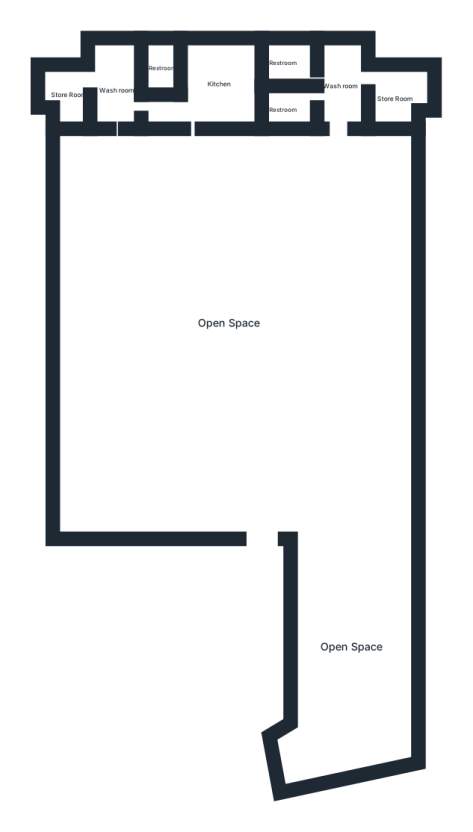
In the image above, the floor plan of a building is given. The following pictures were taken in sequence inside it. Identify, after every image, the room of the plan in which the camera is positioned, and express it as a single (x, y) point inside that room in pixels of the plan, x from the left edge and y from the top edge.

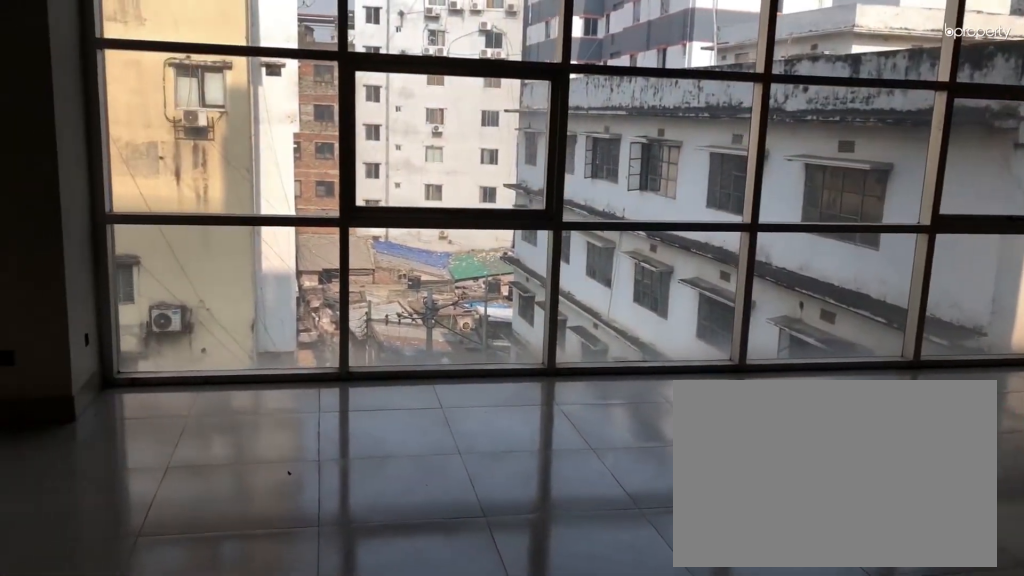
(226, 321)
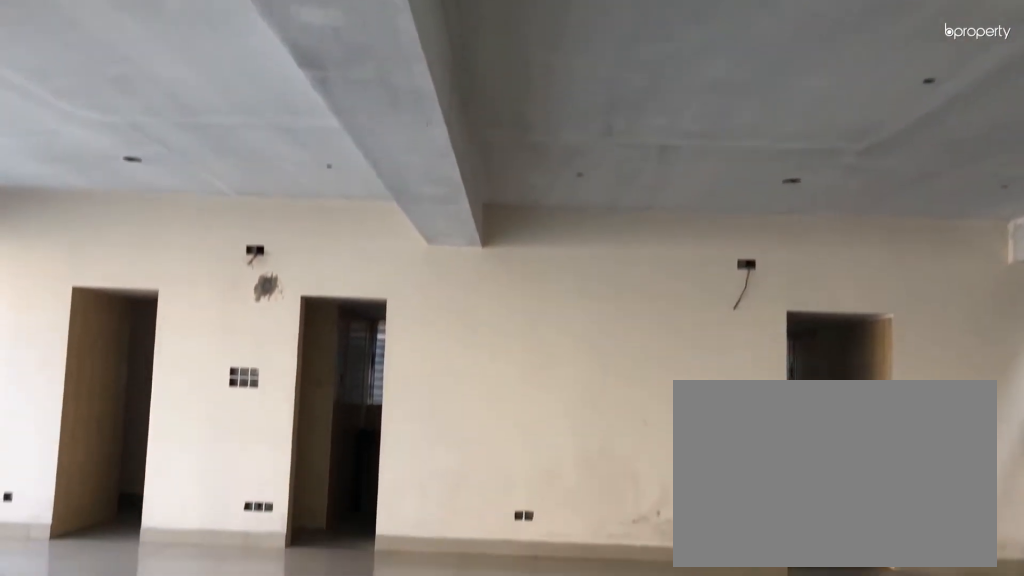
(226, 321)
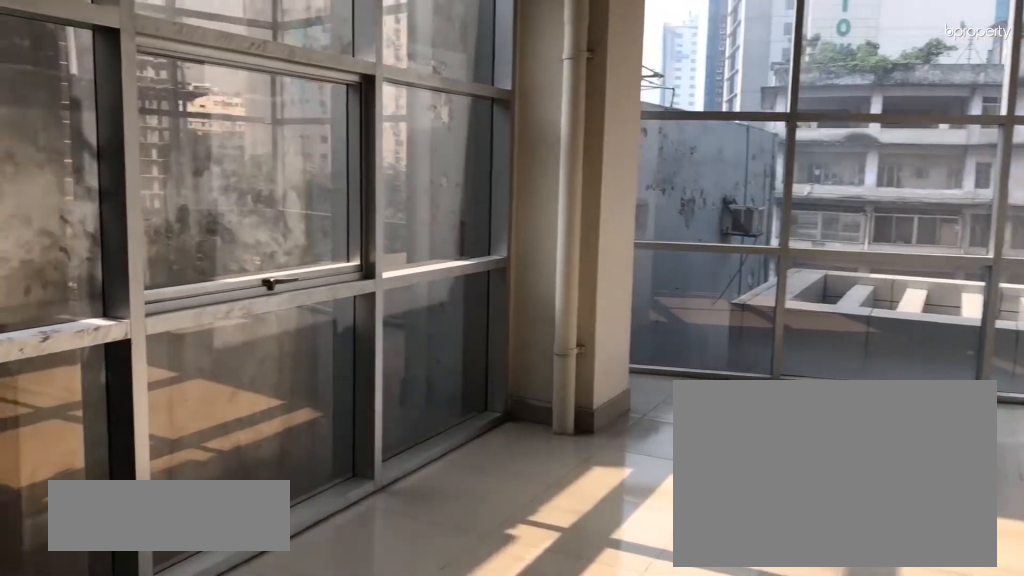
(354, 654)
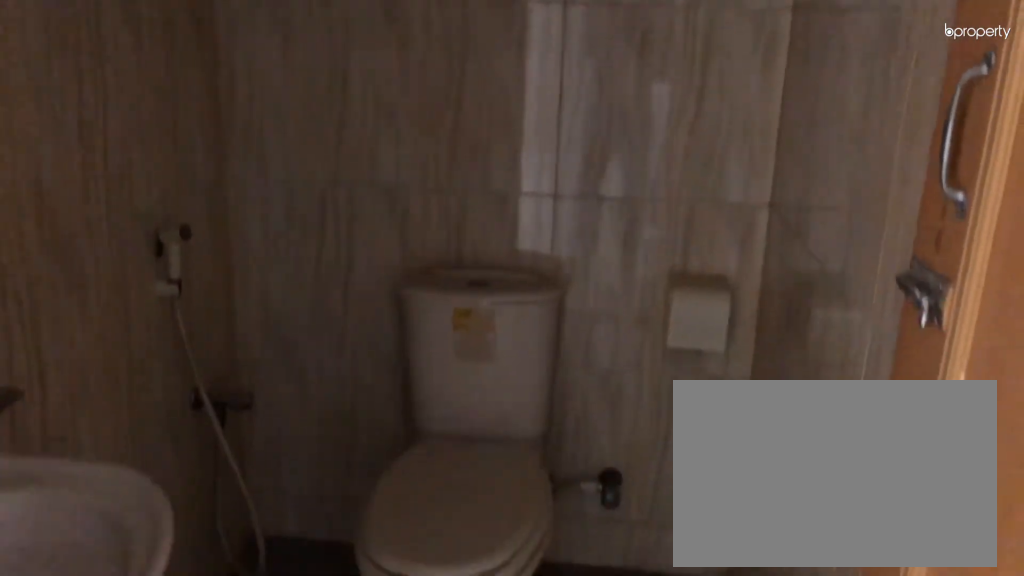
(281, 109)
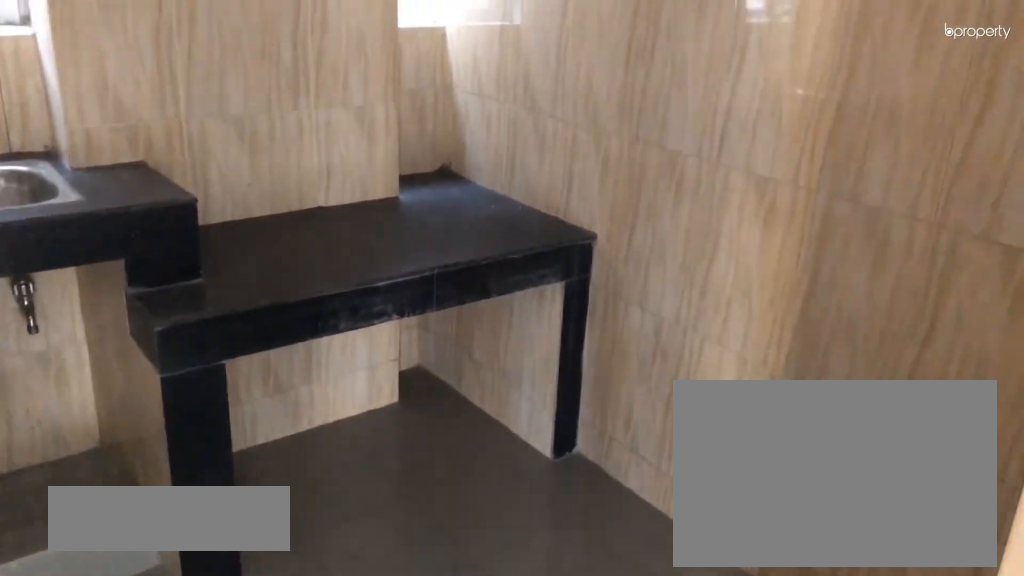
(221, 83)
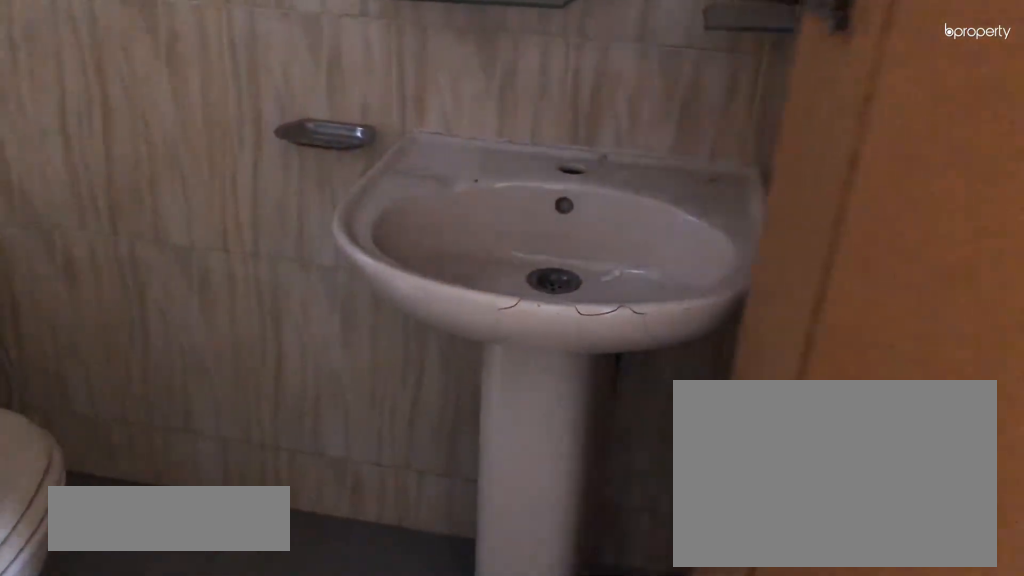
(164, 69)
